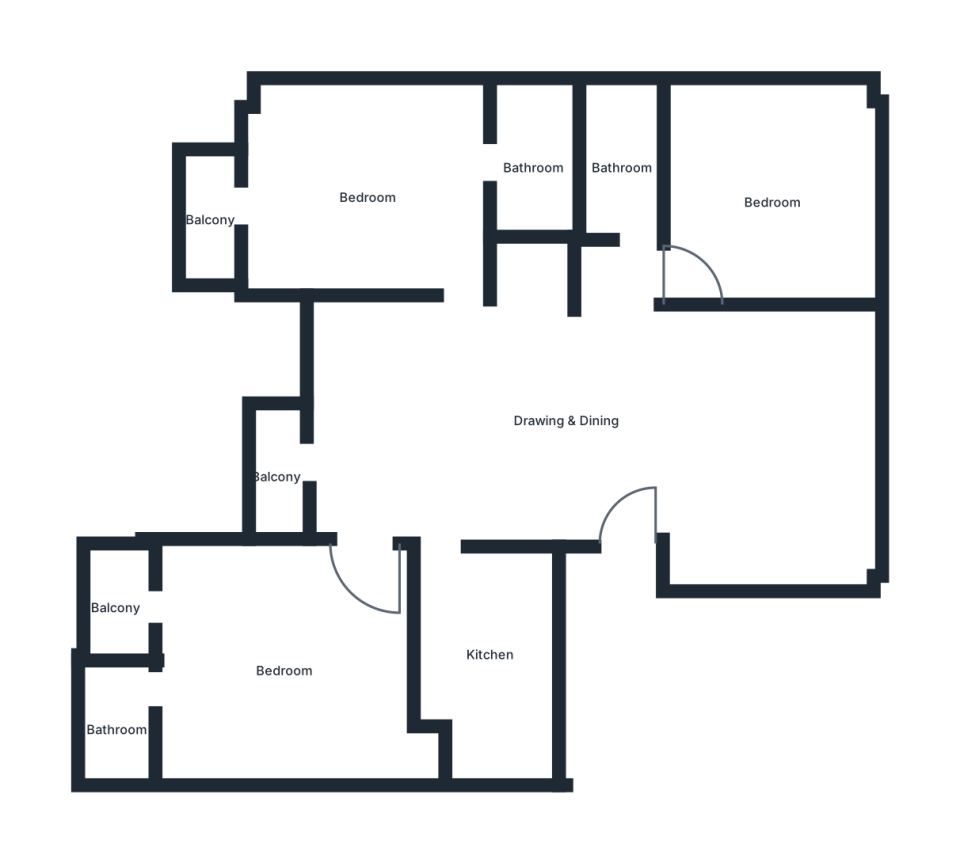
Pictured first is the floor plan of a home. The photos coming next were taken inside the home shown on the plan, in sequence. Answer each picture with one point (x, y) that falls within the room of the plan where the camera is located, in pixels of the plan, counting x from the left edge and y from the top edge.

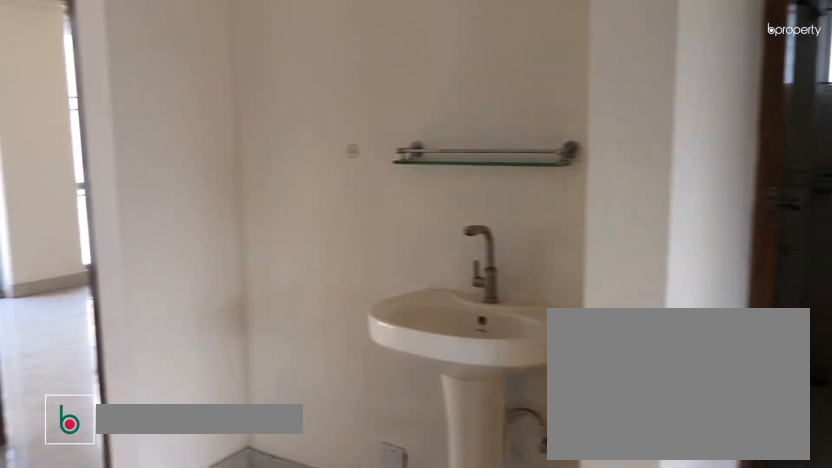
(568, 424)
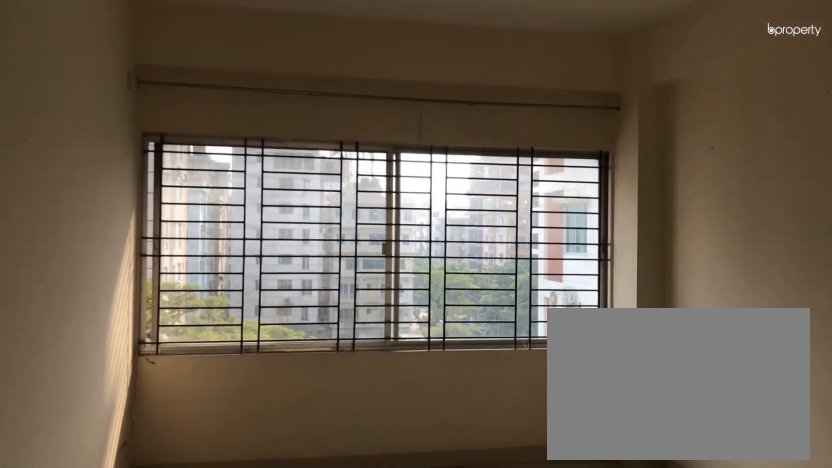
(568, 424)
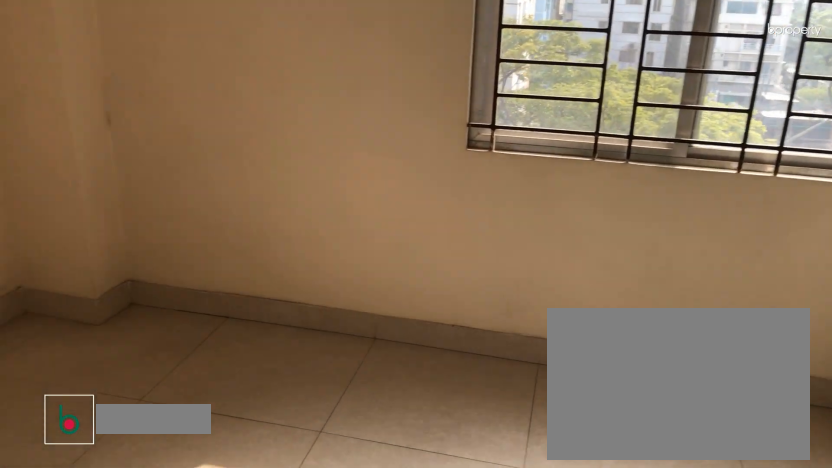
(774, 201)
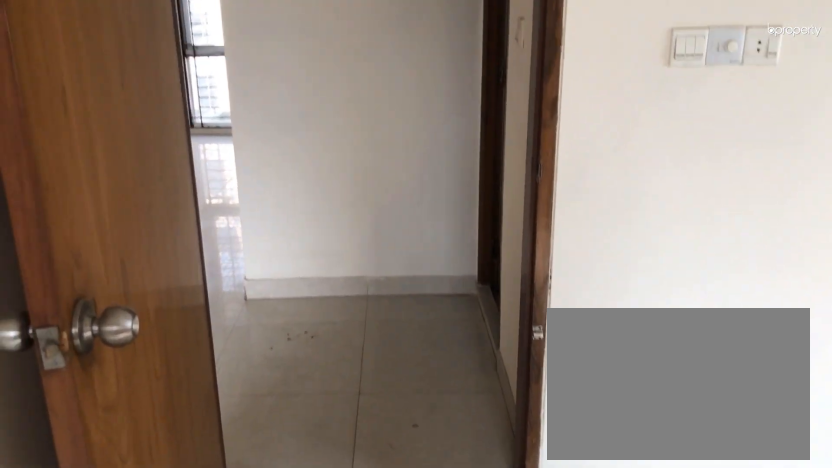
(774, 201)
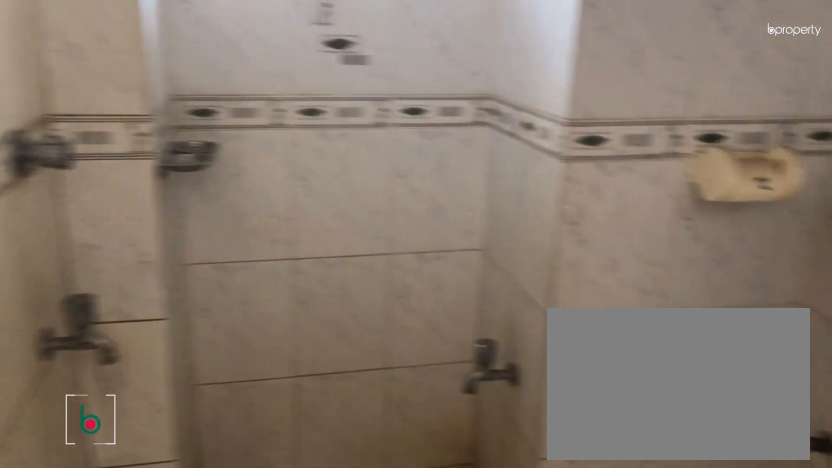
(623, 166)
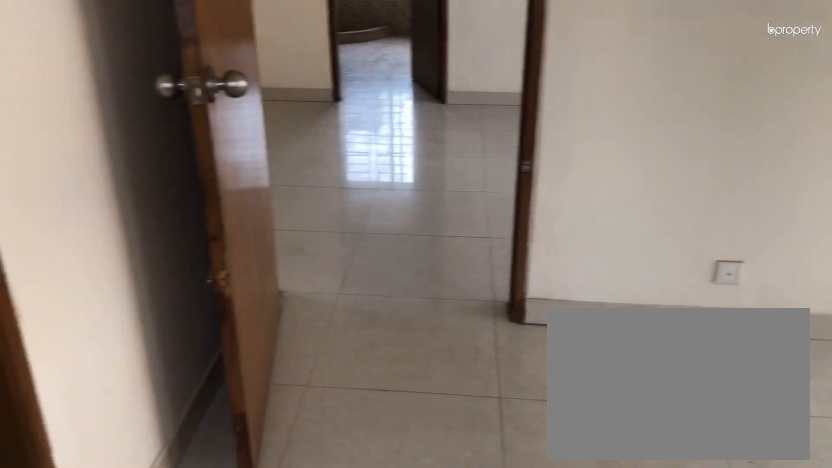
(369, 197)
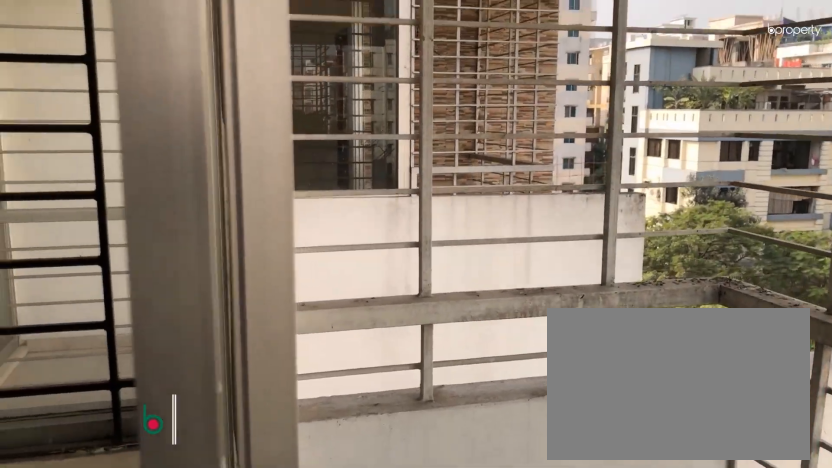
(213, 219)
